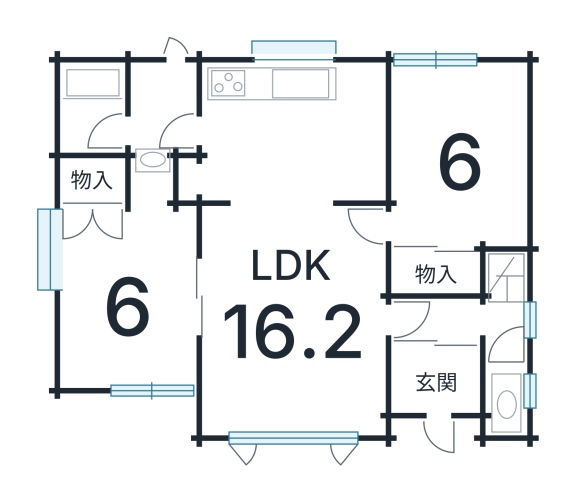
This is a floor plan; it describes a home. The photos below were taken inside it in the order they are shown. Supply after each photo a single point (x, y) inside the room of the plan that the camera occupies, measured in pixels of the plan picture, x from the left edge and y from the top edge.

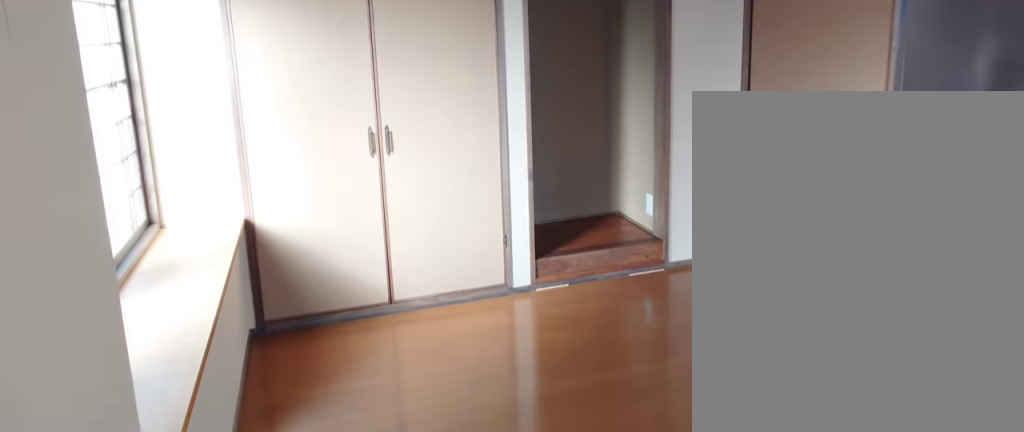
(127, 305)
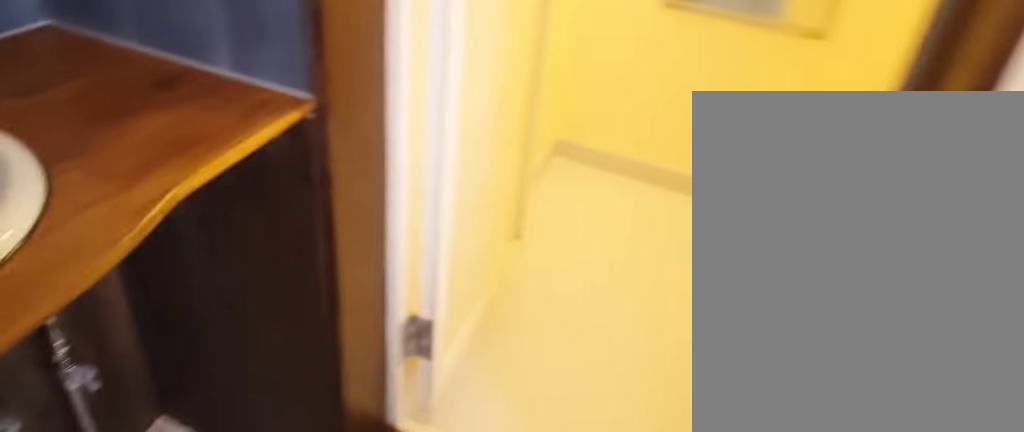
(157, 109)
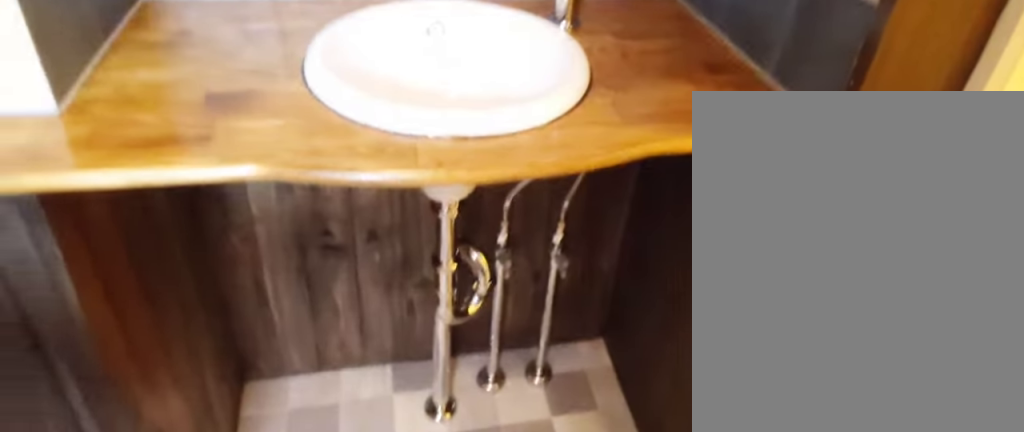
(157, 109)
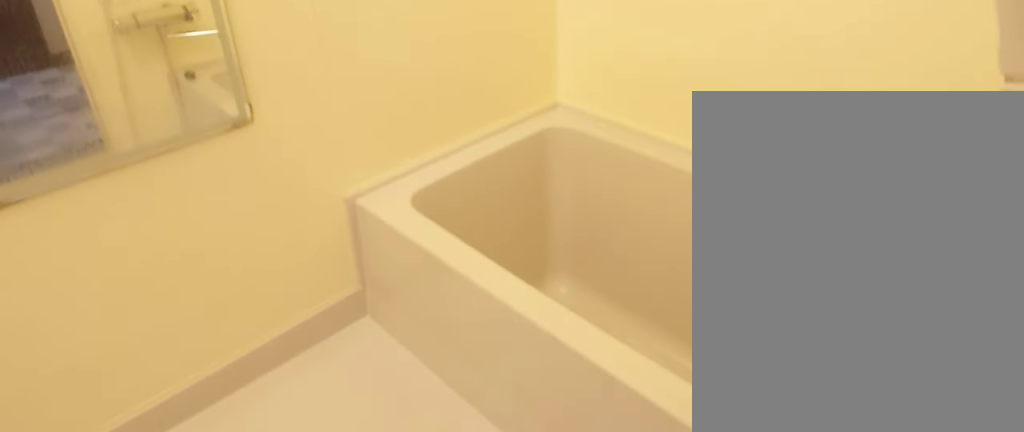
(82, 113)
